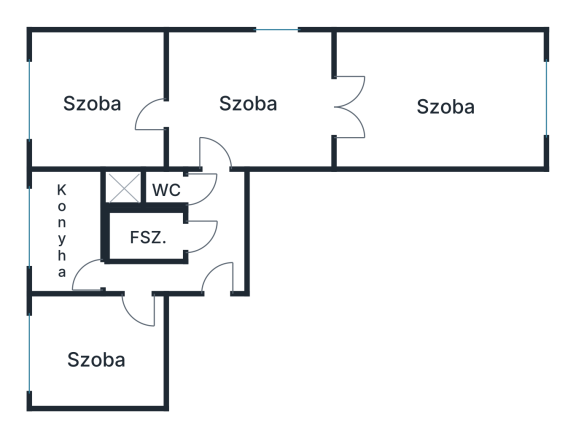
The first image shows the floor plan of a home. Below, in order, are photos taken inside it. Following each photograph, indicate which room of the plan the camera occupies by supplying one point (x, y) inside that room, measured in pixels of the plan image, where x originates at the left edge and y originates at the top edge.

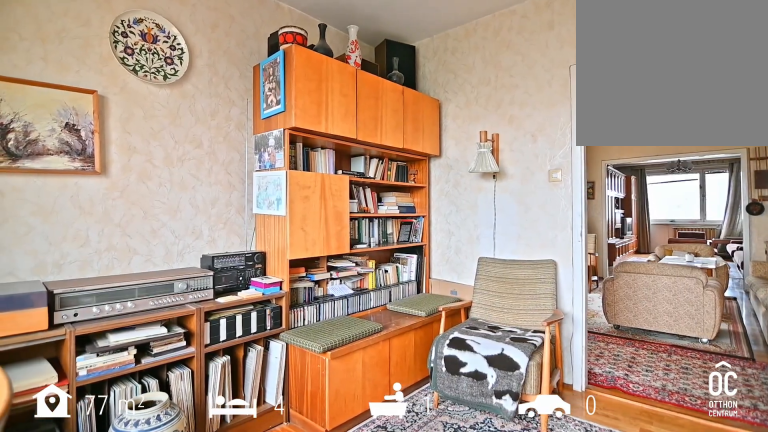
(96, 102)
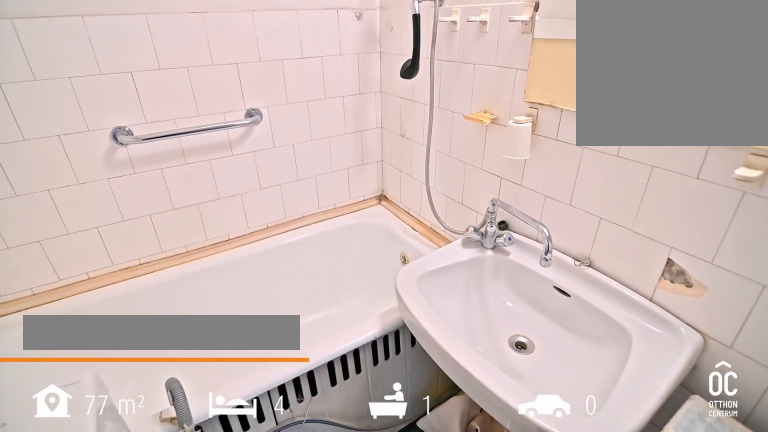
(147, 236)
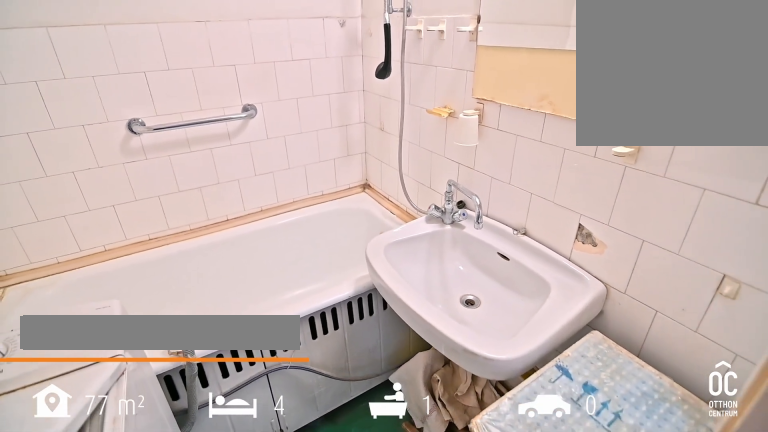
(147, 236)
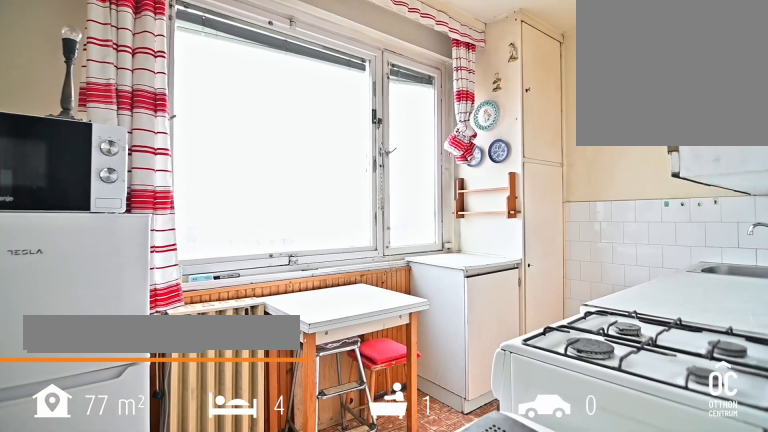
(65, 235)
